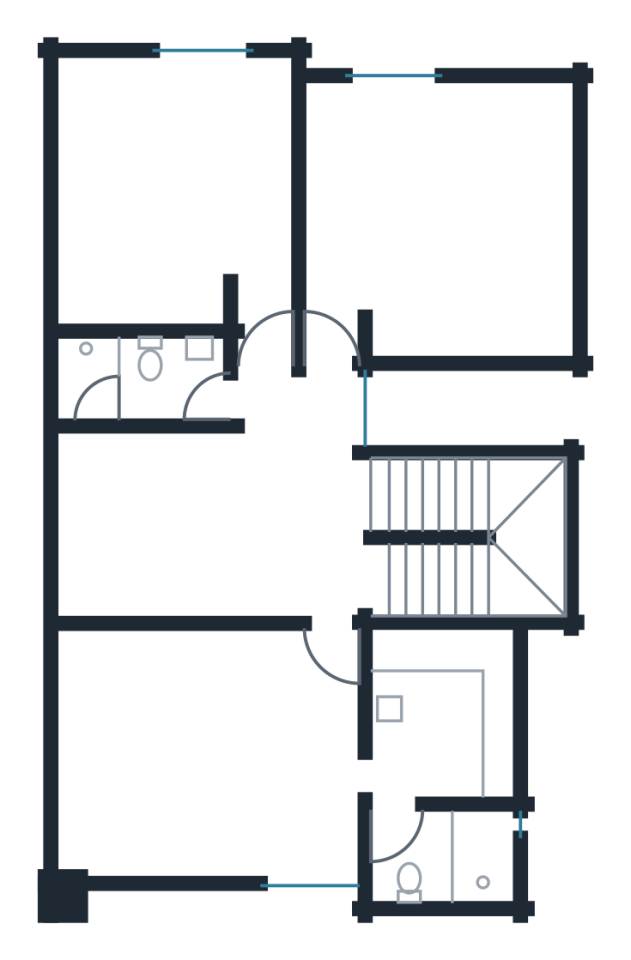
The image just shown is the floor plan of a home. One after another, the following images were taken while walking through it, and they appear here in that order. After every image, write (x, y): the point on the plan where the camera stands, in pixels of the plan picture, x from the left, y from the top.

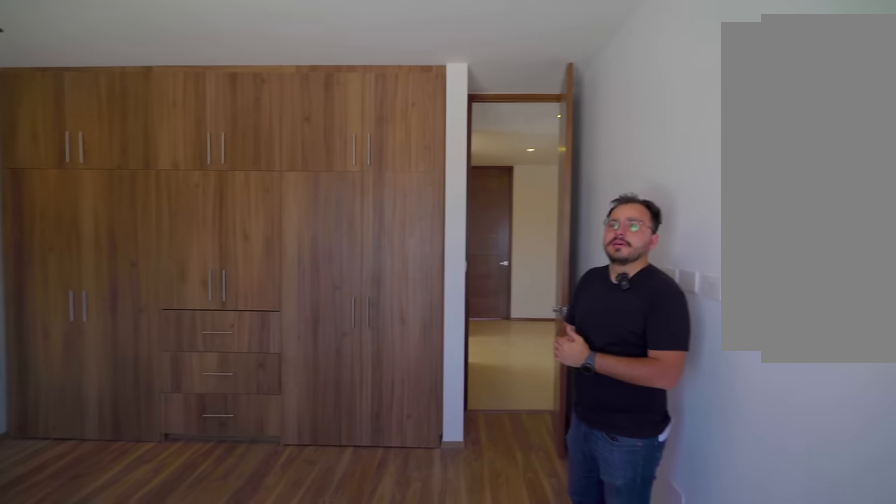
(337, 114)
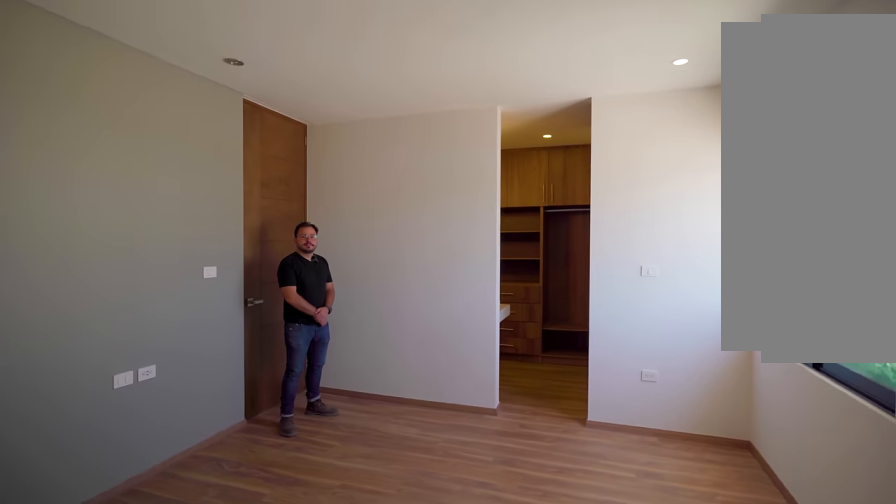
(87, 802)
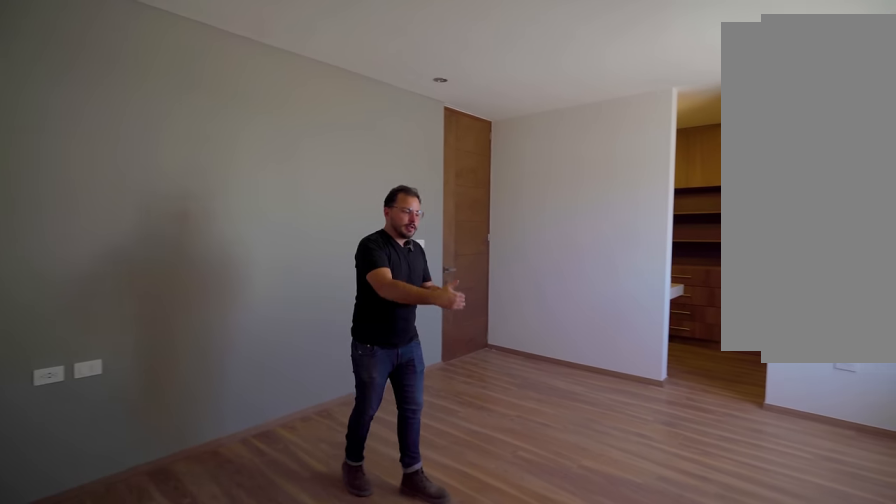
(94, 843)
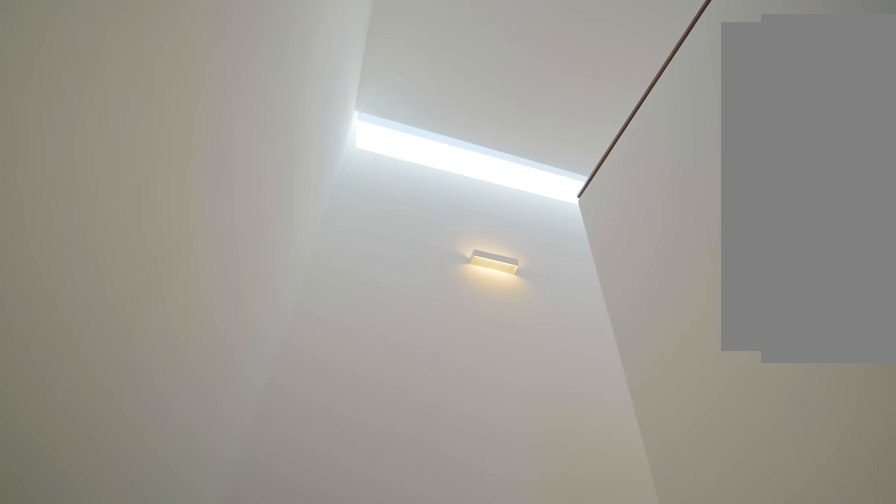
(463, 500)
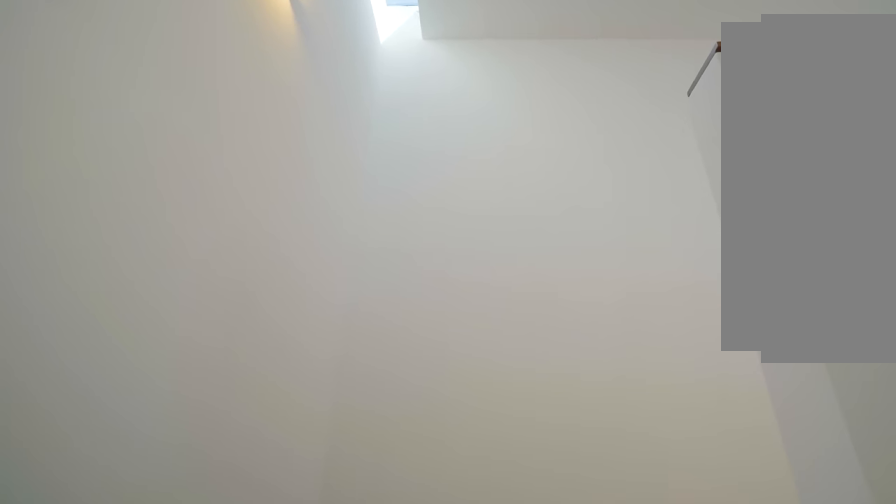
(493, 490)
